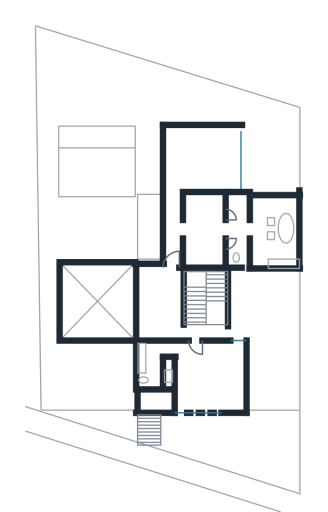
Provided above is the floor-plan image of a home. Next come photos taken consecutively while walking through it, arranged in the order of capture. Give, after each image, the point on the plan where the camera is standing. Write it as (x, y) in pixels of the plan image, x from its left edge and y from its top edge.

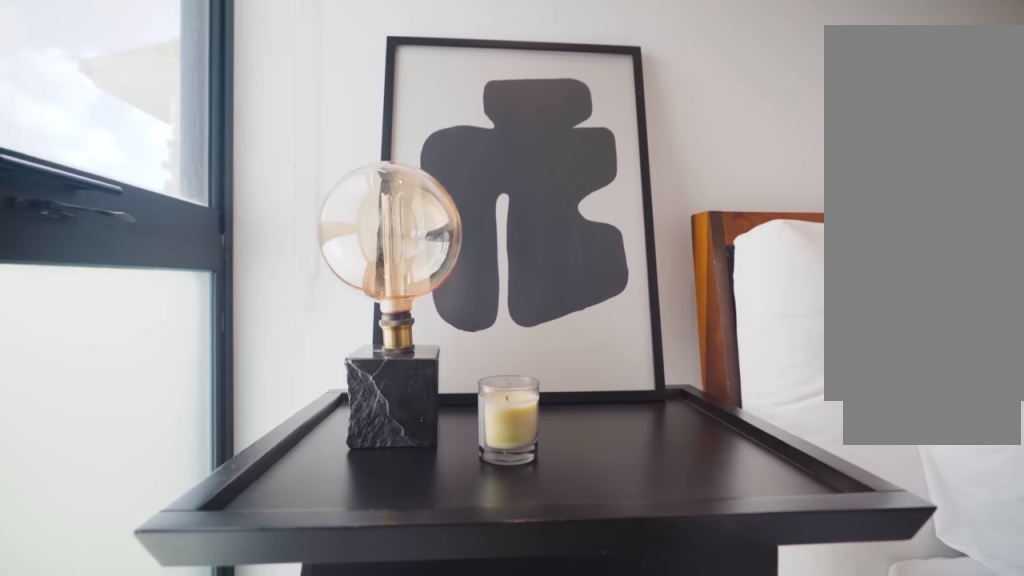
(224, 350)
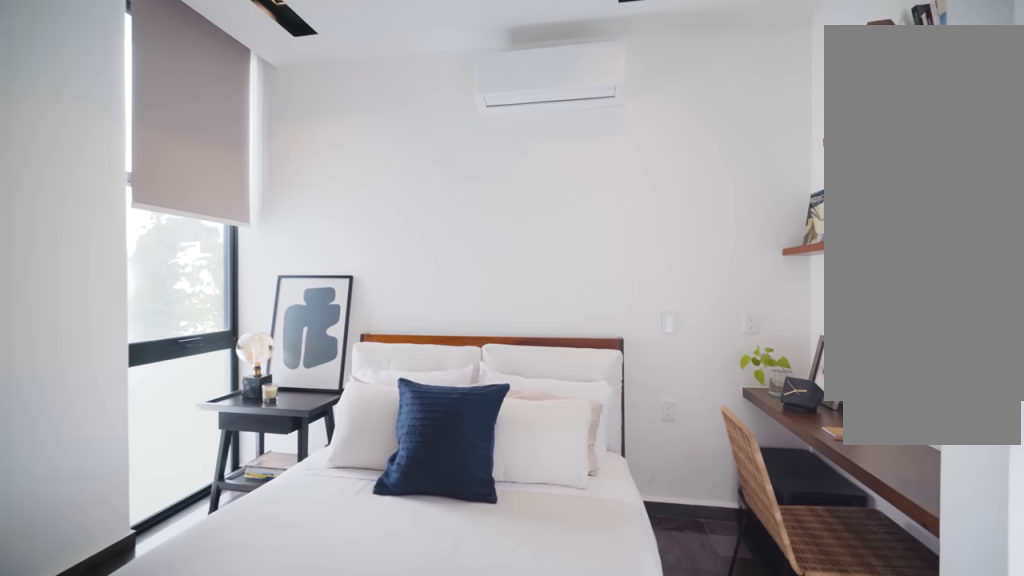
(204, 396)
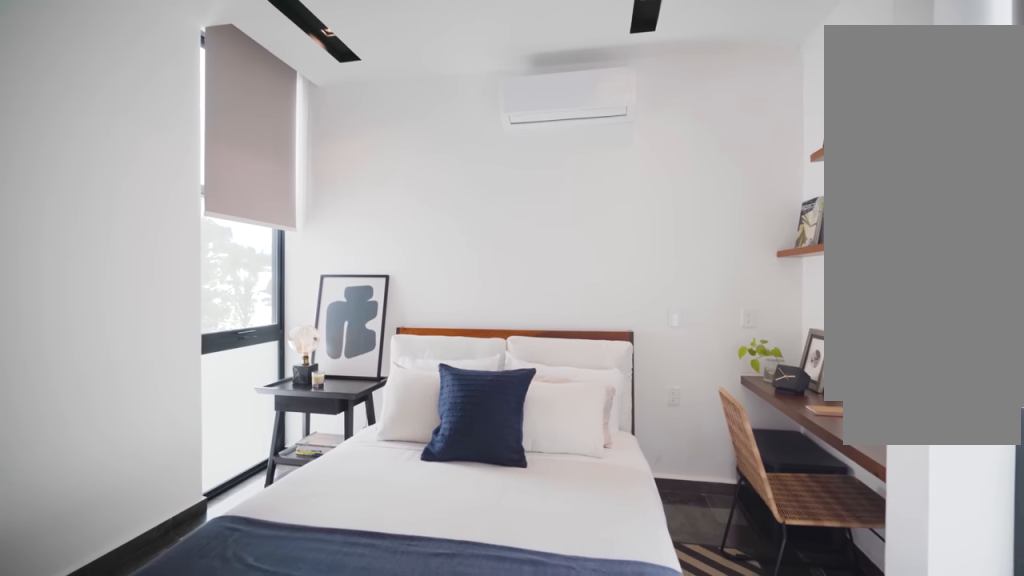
(198, 393)
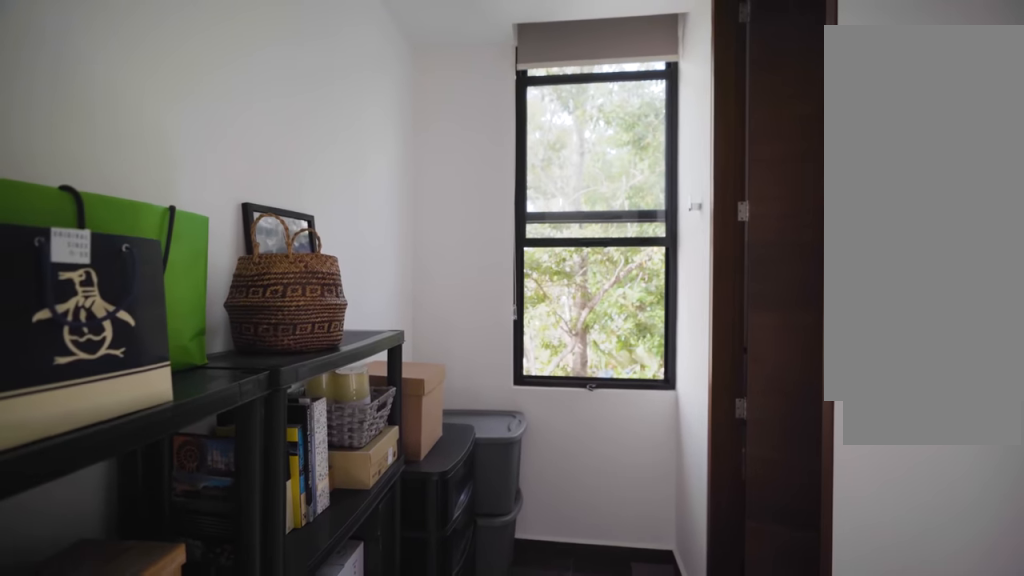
(187, 401)
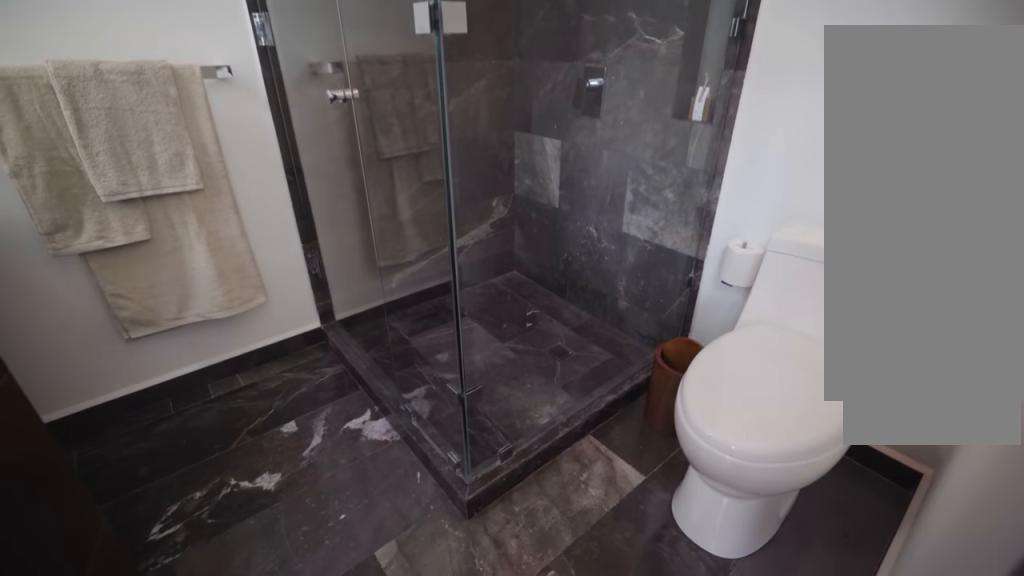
(154, 389)
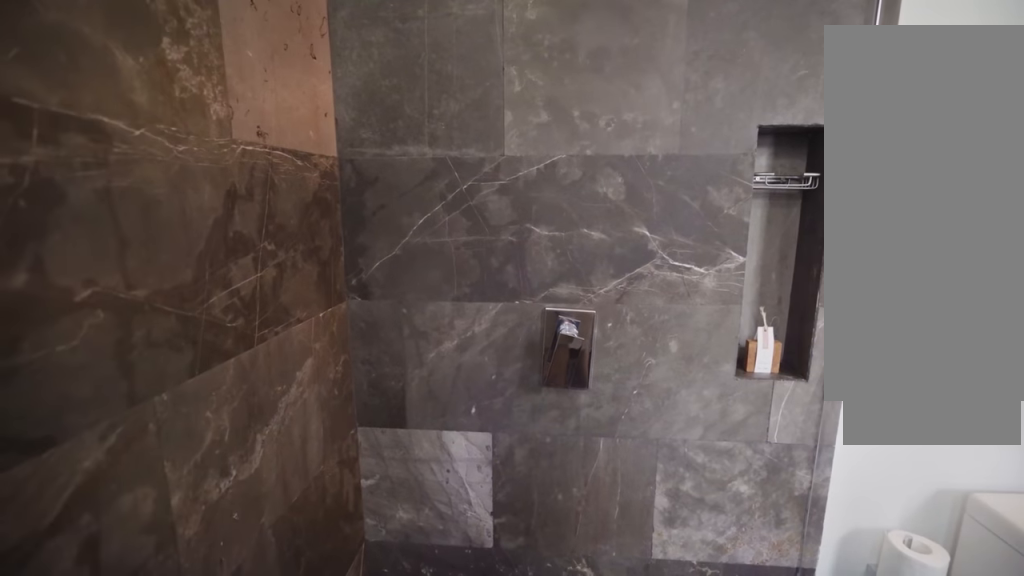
(153, 374)
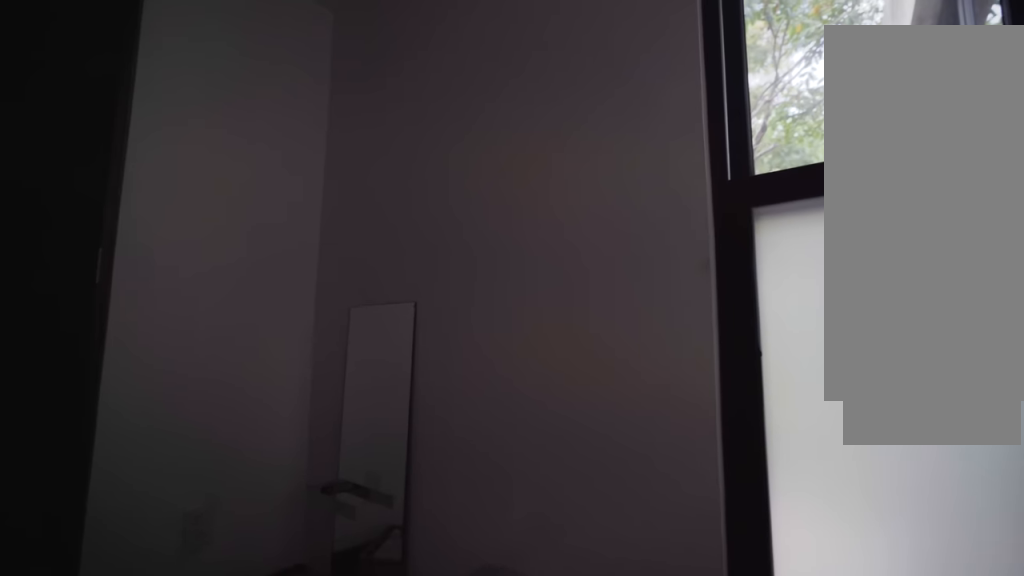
(153, 354)
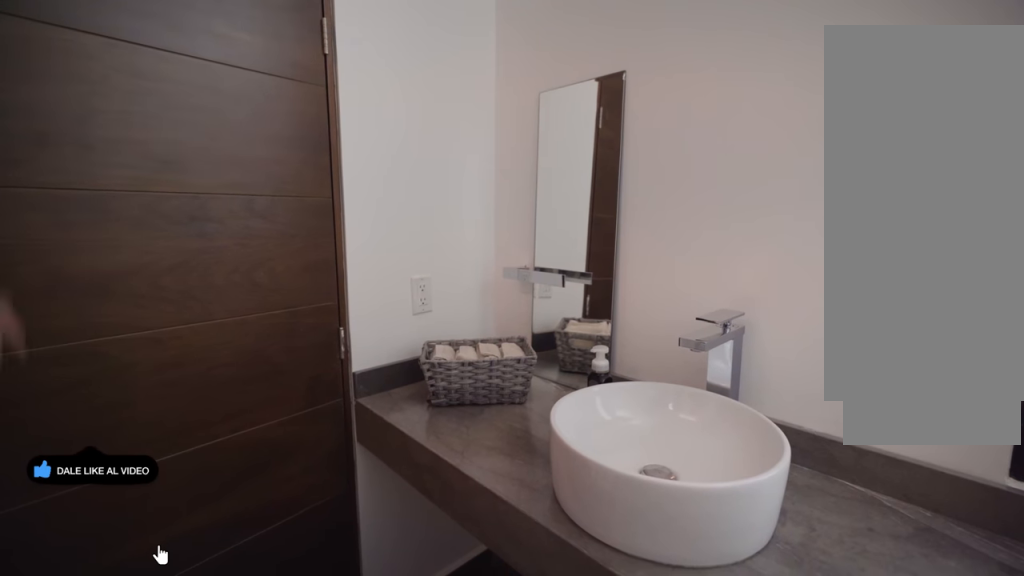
(161, 374)
